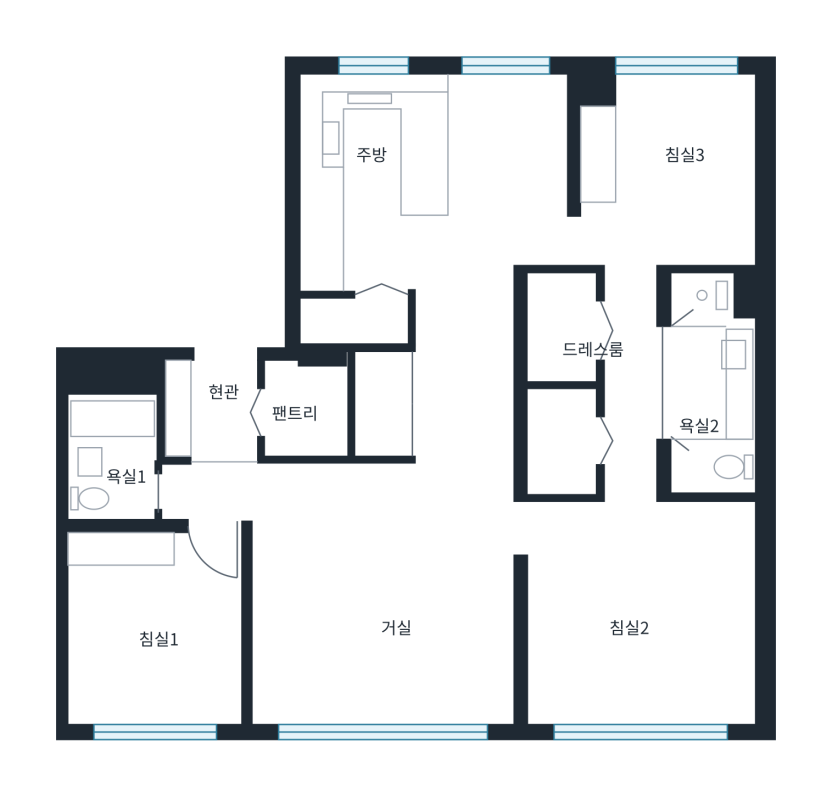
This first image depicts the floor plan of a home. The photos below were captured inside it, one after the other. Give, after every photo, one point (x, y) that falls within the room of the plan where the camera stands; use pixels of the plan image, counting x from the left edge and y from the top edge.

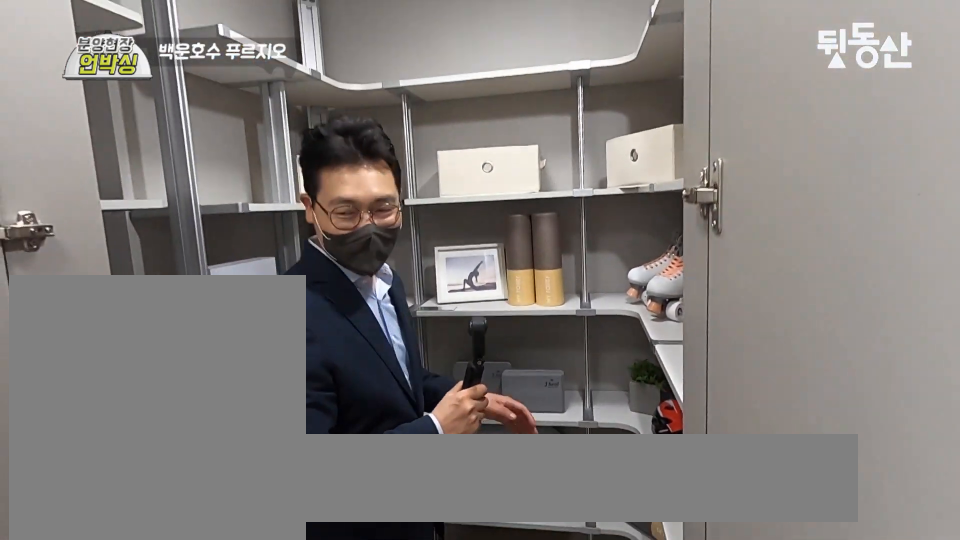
(217, 416)
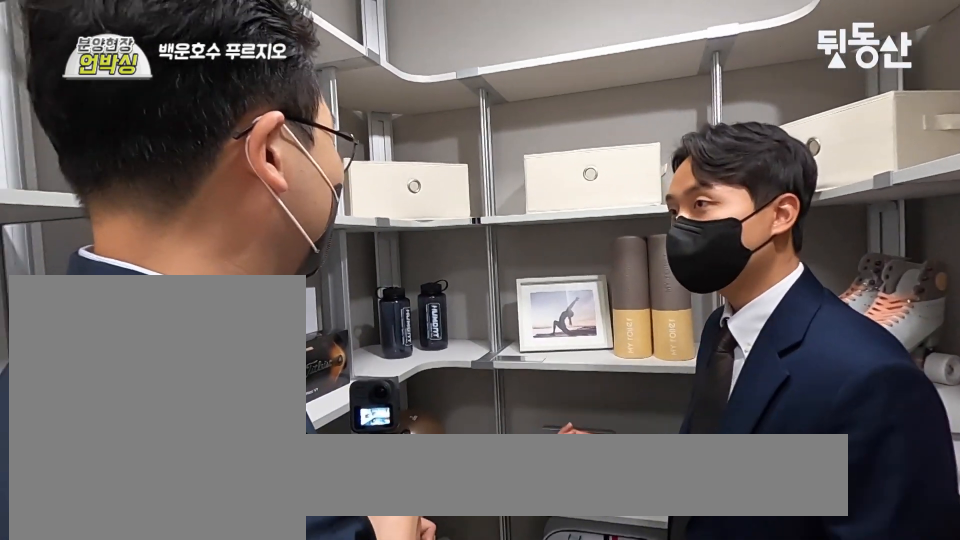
(216, 416)
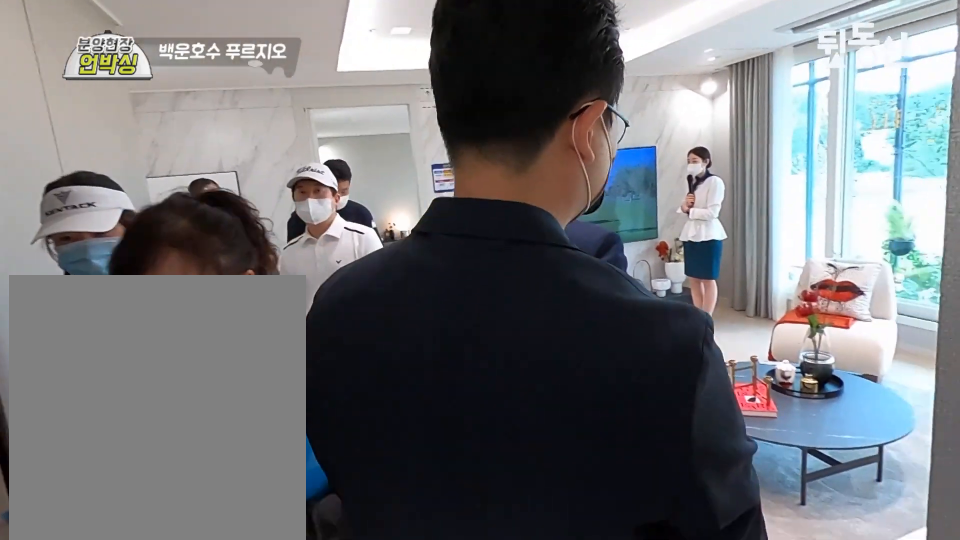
(401, 648)
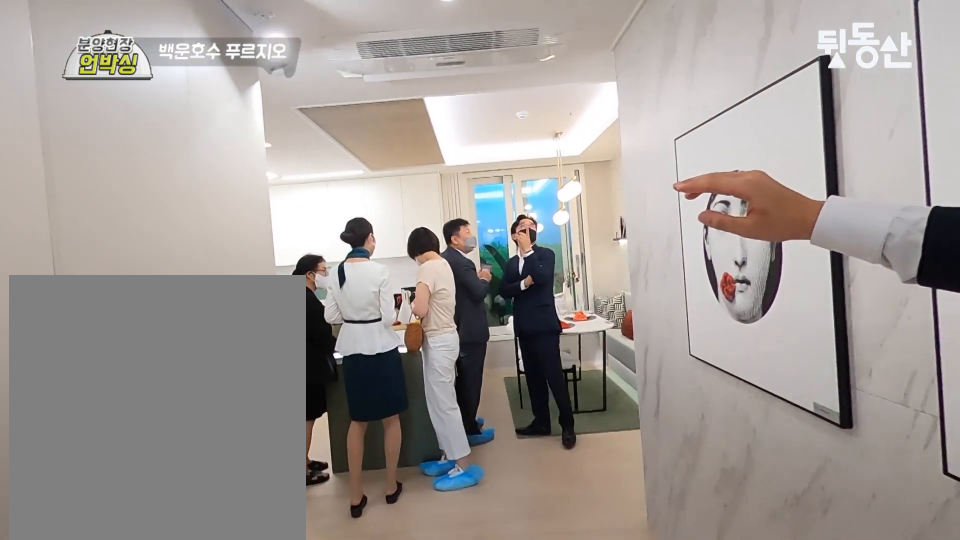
(464, 419)
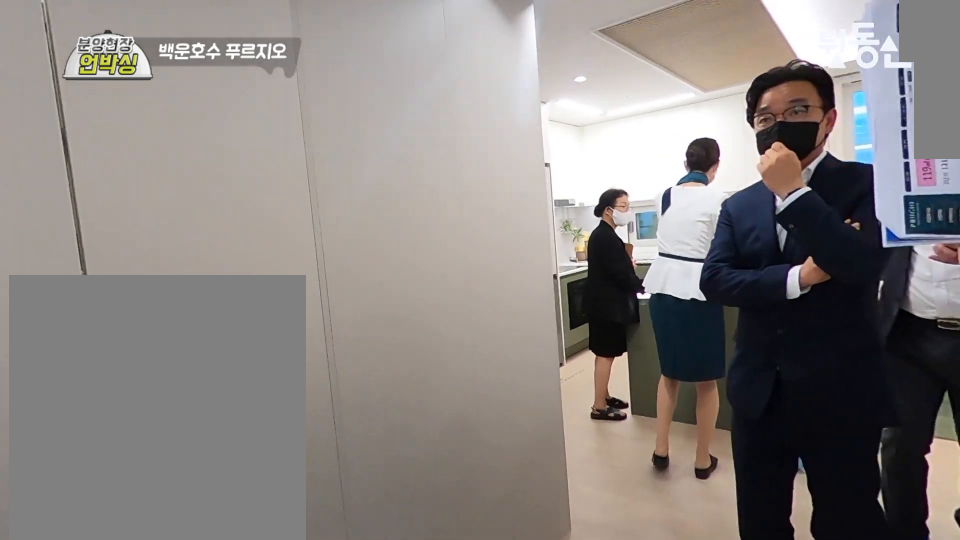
(465, 421)
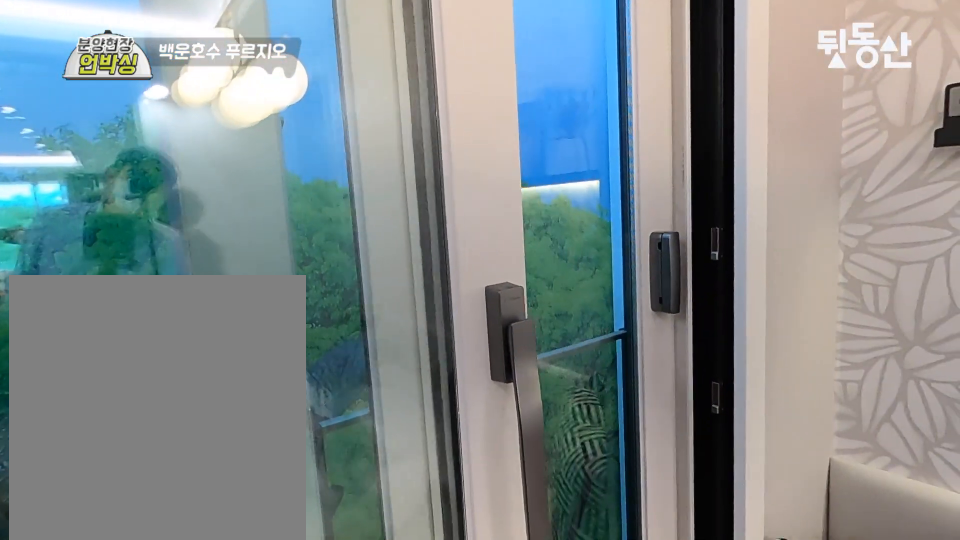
(504, 199)
